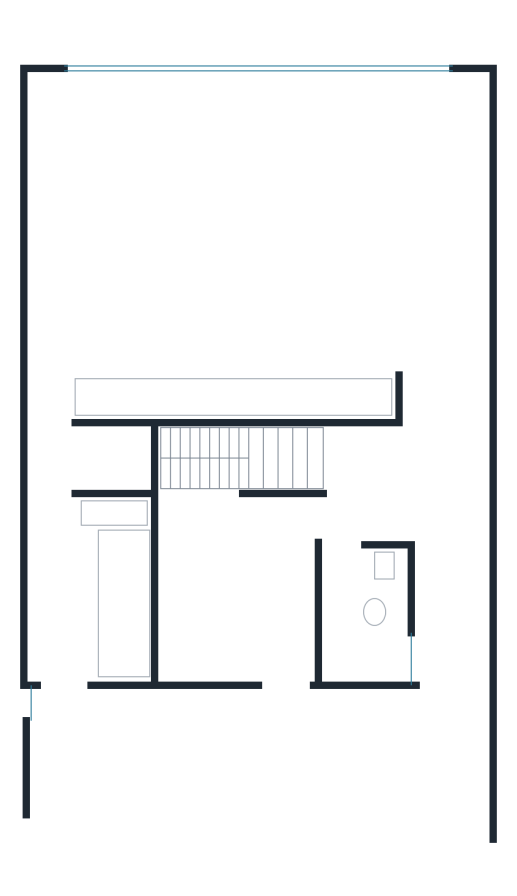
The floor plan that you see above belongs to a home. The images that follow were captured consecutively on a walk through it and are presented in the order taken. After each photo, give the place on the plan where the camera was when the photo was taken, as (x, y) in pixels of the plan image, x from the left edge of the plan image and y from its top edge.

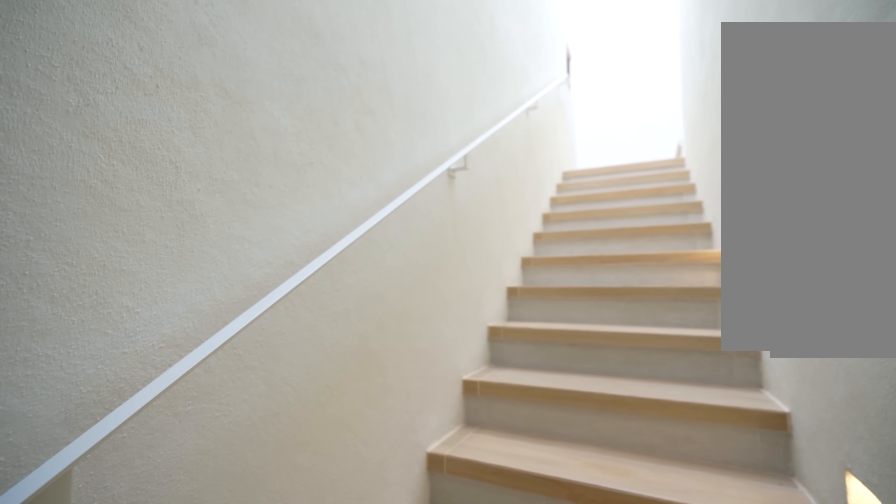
(355, 460)
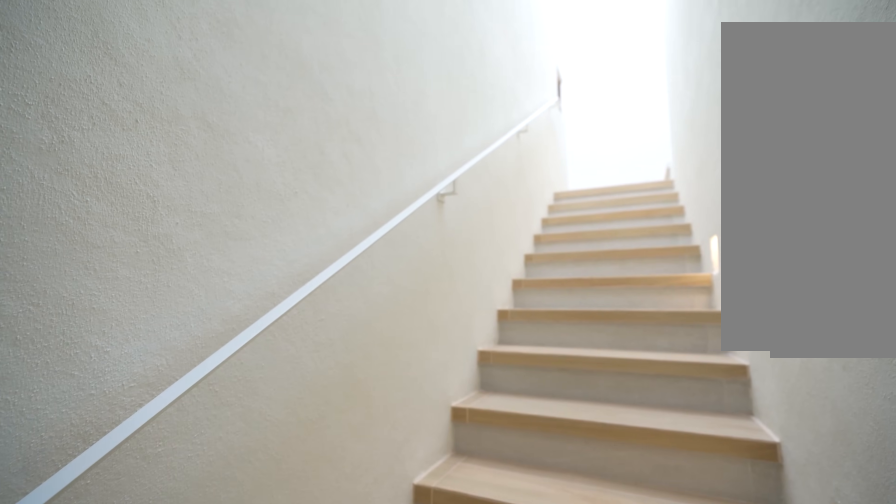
(355, 460)
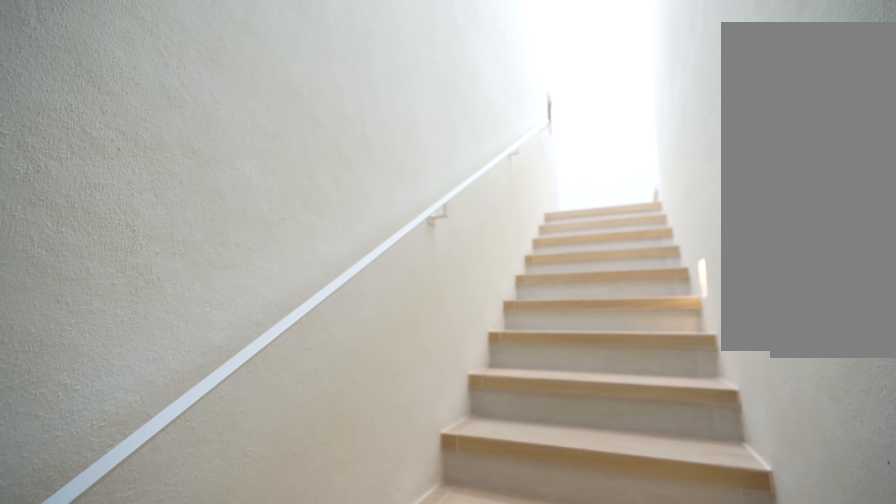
(355, 460)
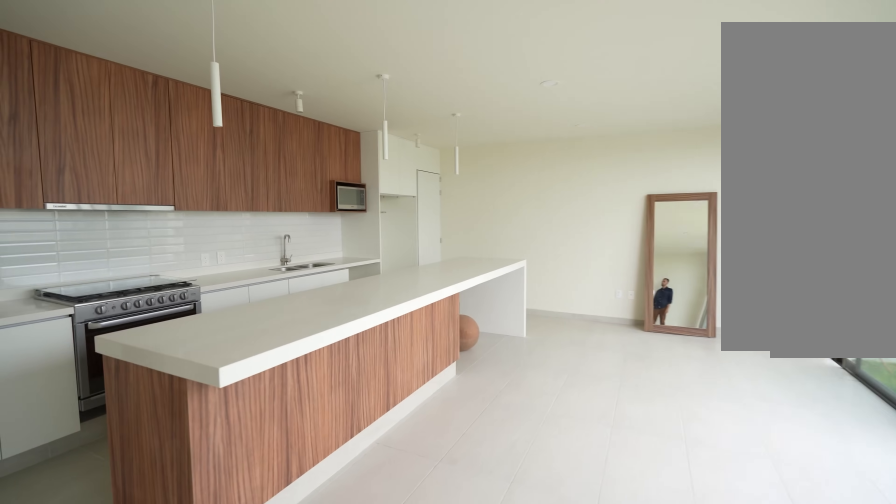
(449, 254)
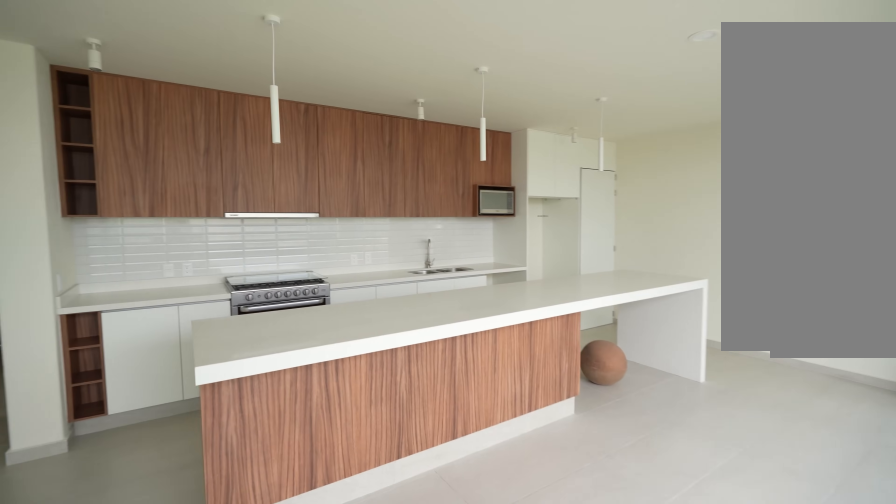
(434, 222)
